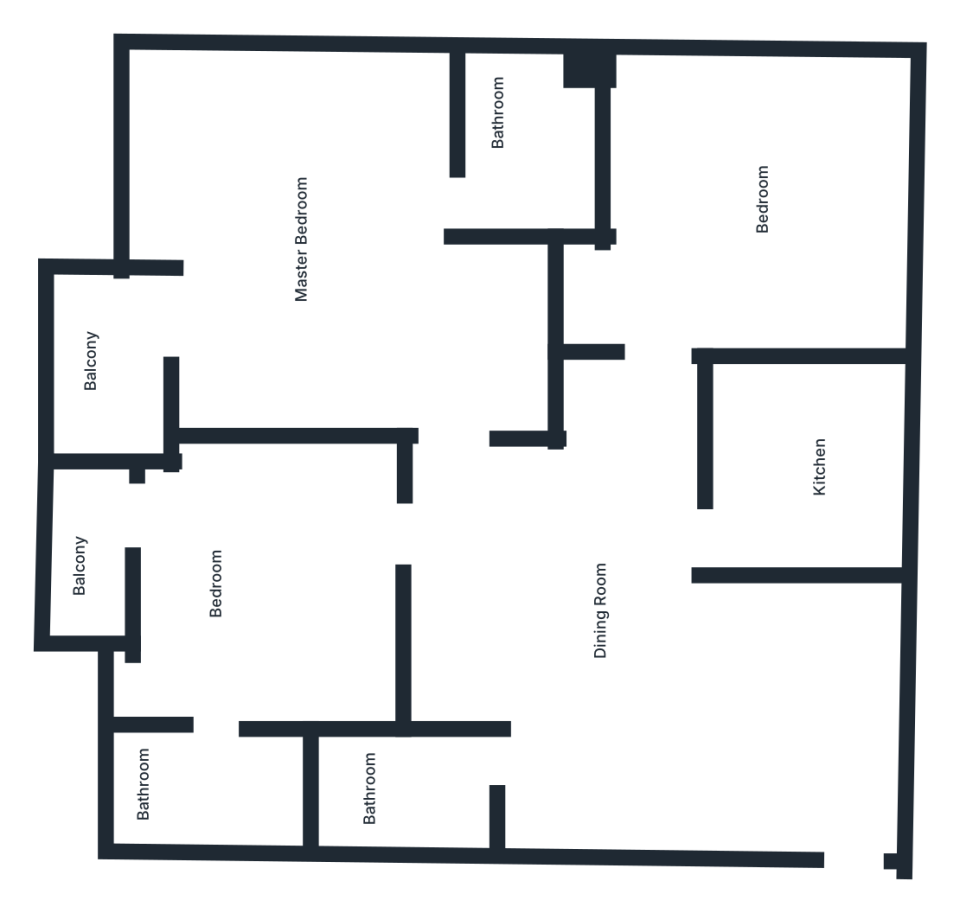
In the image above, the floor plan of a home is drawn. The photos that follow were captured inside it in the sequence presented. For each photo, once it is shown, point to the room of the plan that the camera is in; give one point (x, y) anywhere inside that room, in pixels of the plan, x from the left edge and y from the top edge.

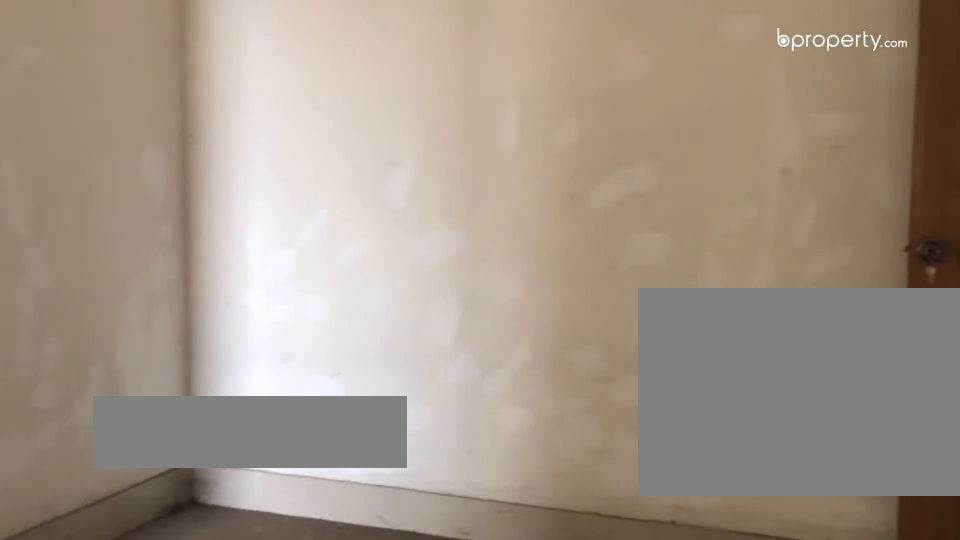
(662, 697)
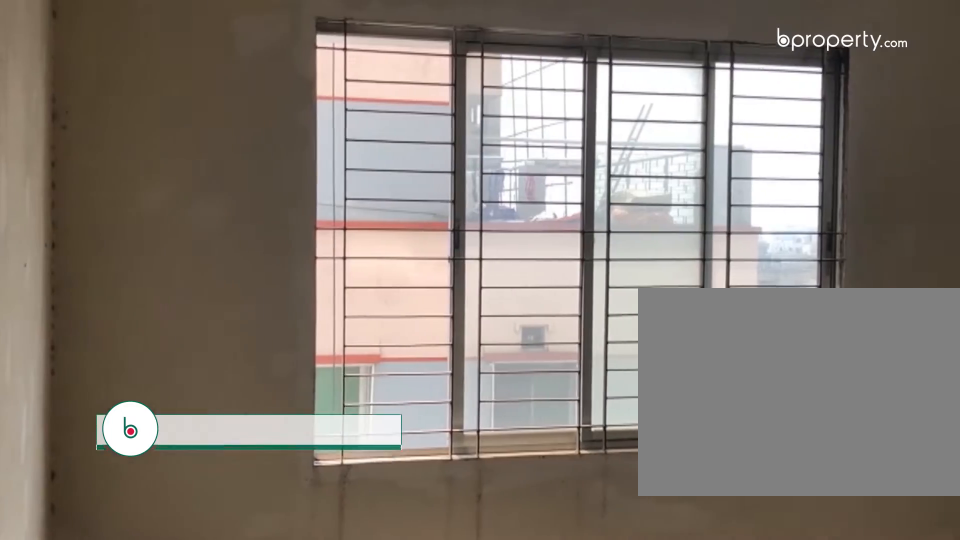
(749, 223)
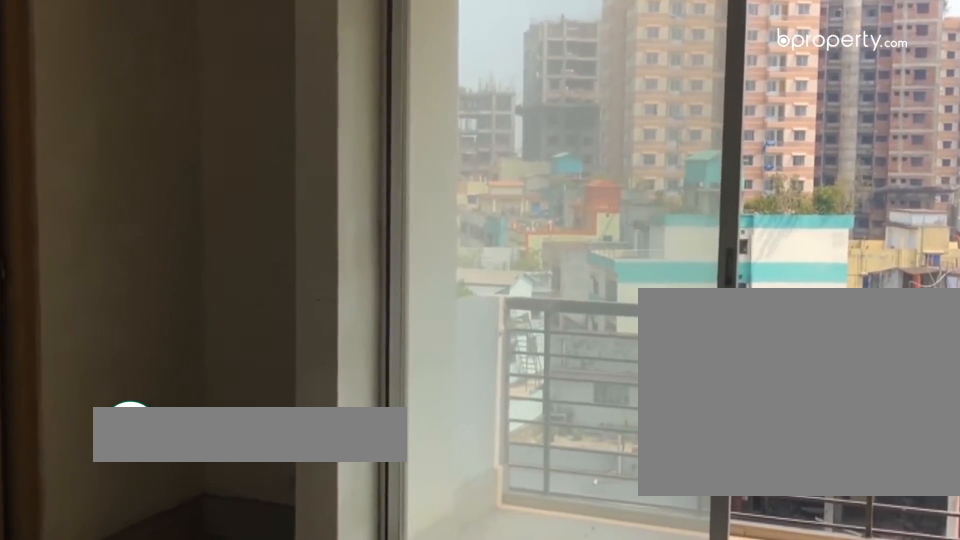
(298, 589)
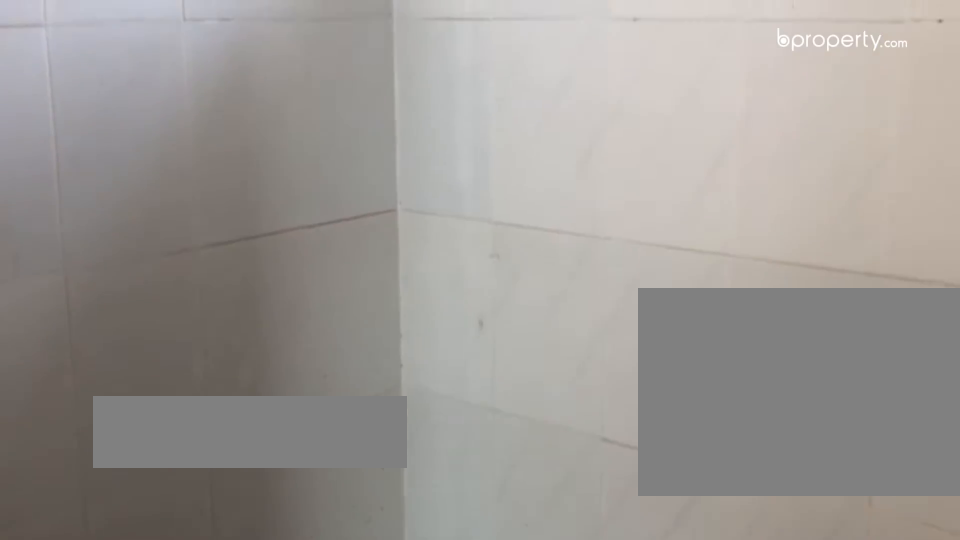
(207, 777)
